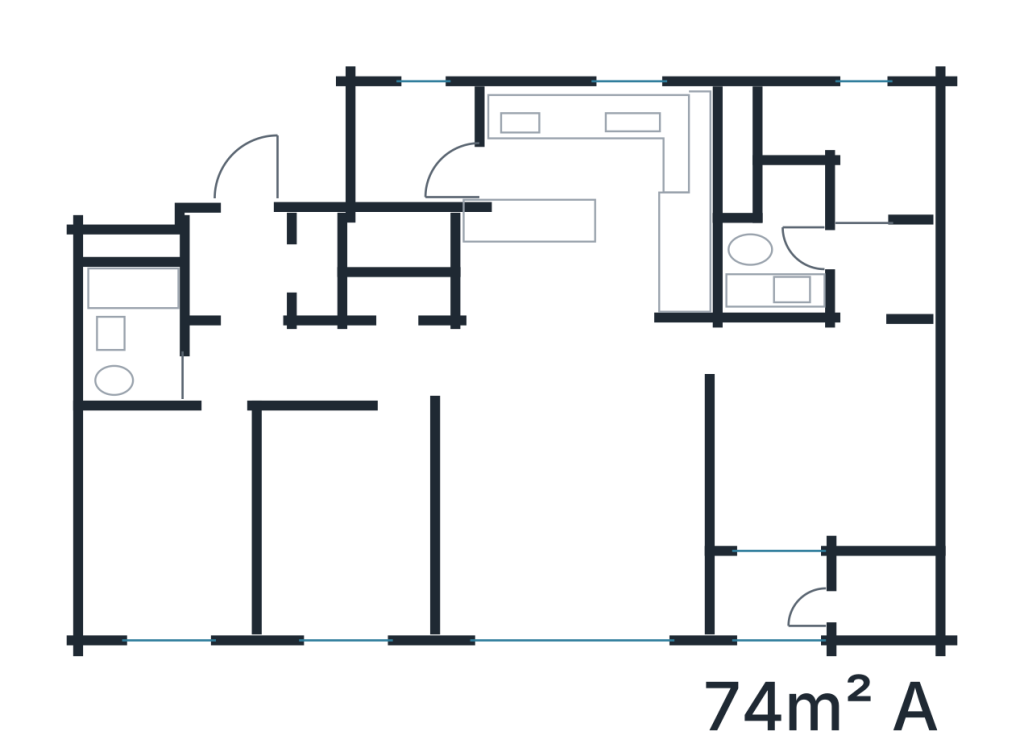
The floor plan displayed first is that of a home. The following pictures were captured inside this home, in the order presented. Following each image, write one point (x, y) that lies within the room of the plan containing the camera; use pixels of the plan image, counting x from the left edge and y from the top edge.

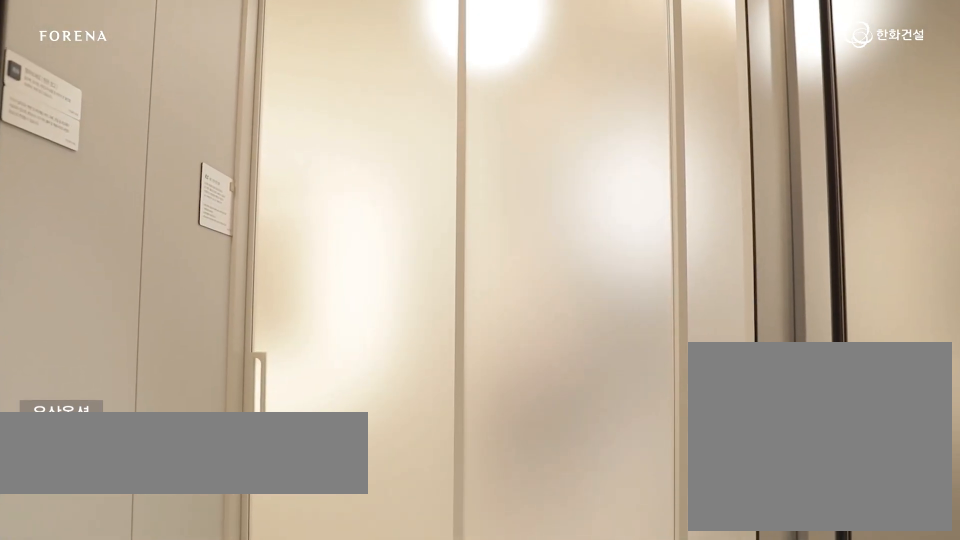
(251, 263)
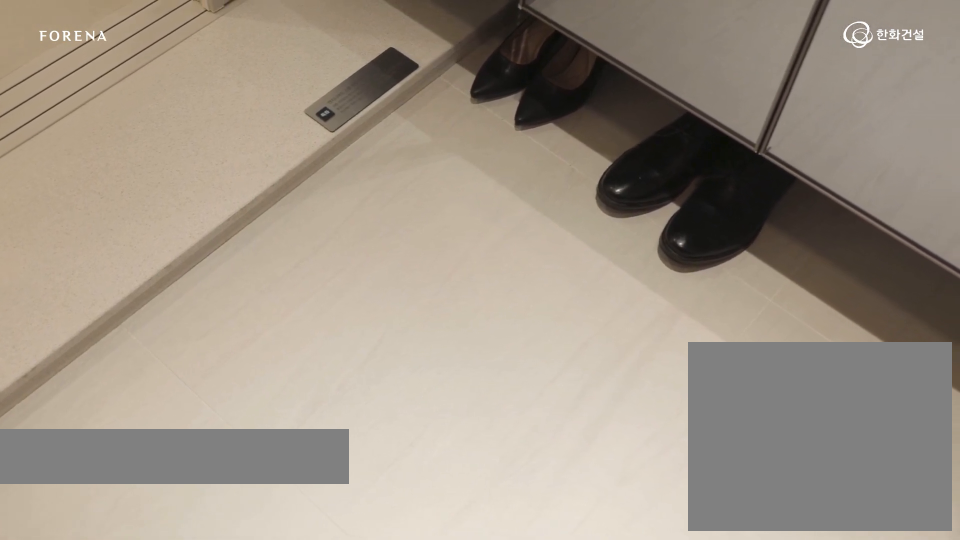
(251, 263)
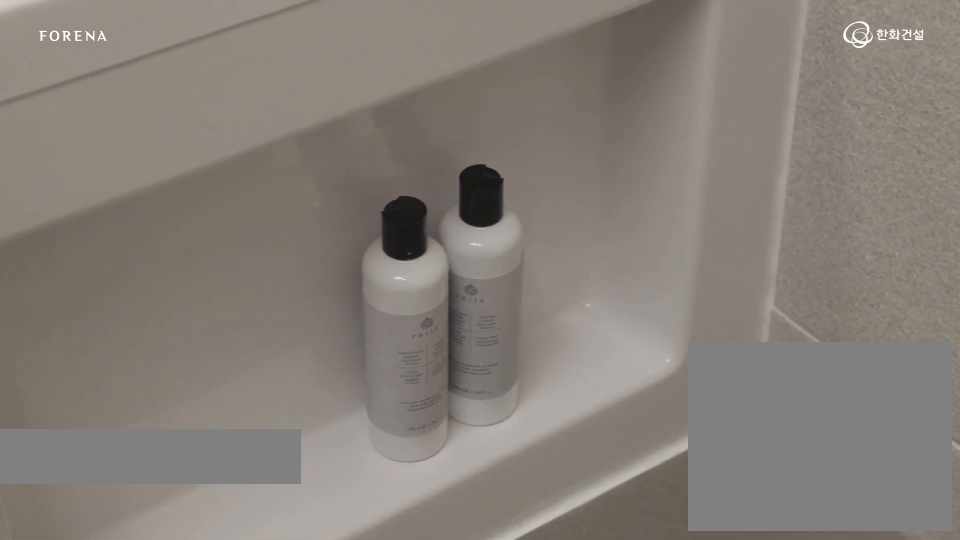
(172, 371)
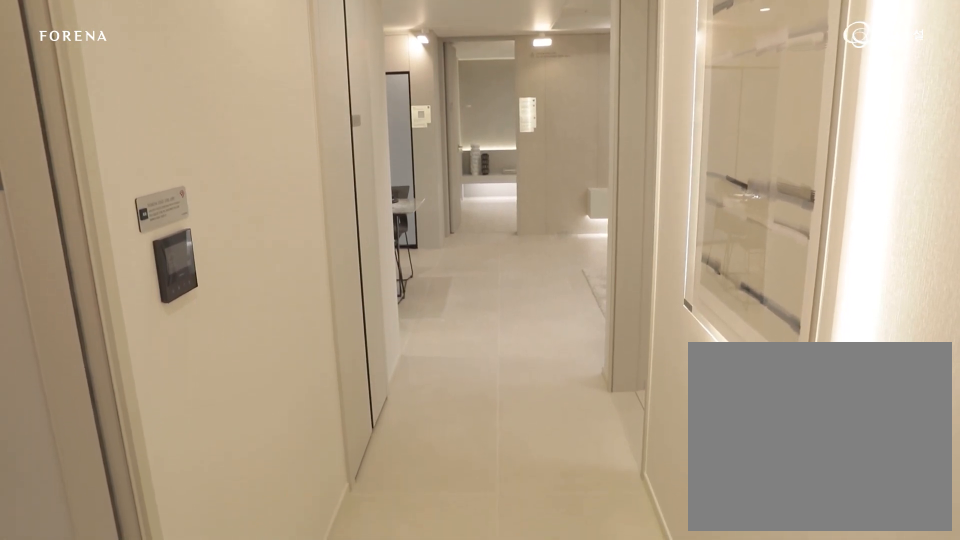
(365, 363)
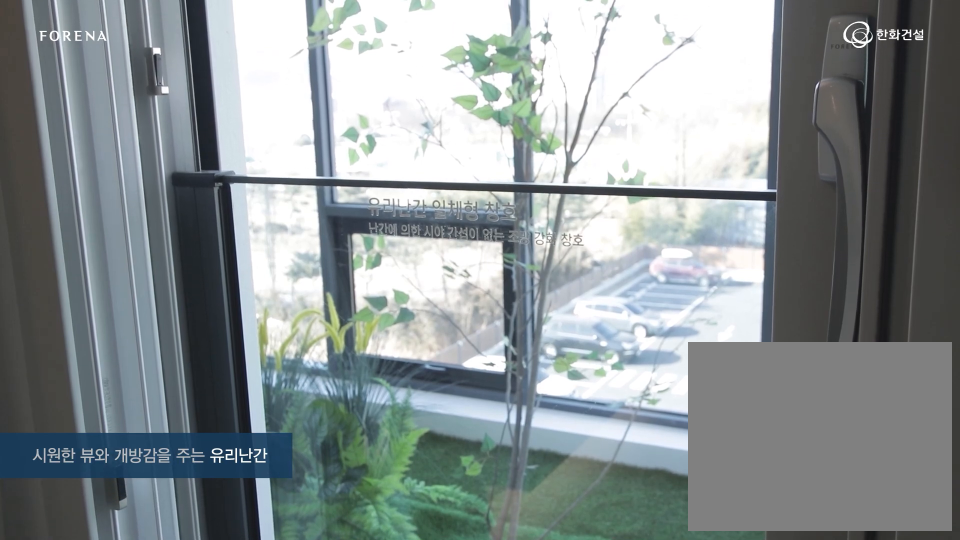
(580, 494)
